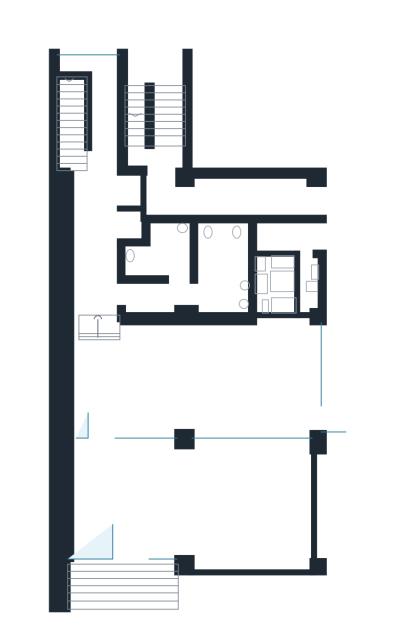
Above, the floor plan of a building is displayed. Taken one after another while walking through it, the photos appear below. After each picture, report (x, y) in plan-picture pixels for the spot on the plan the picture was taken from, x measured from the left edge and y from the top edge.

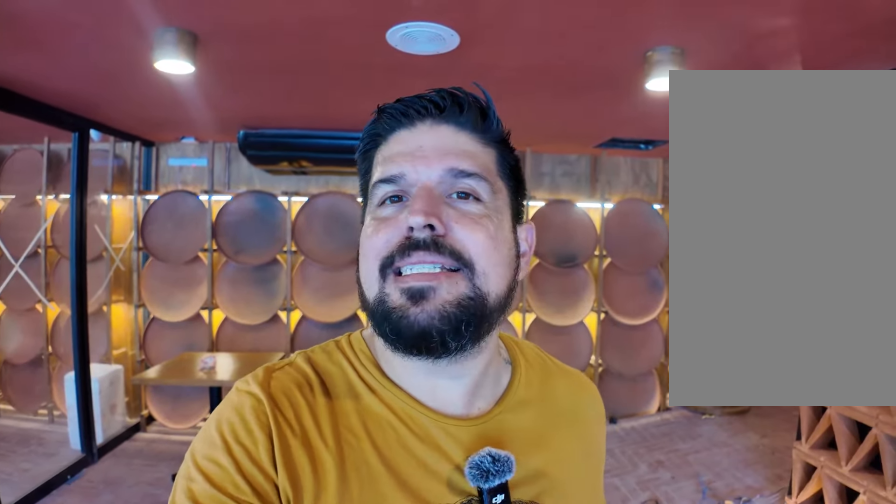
(118, 378)
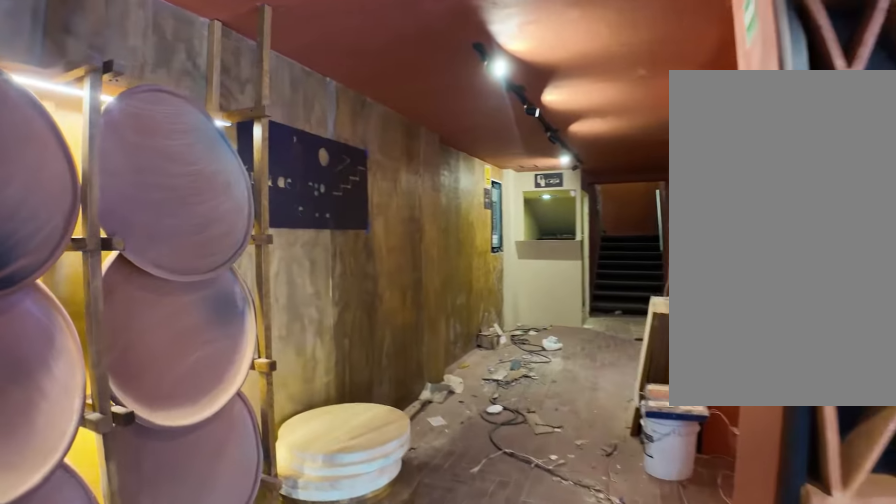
(89, 342)
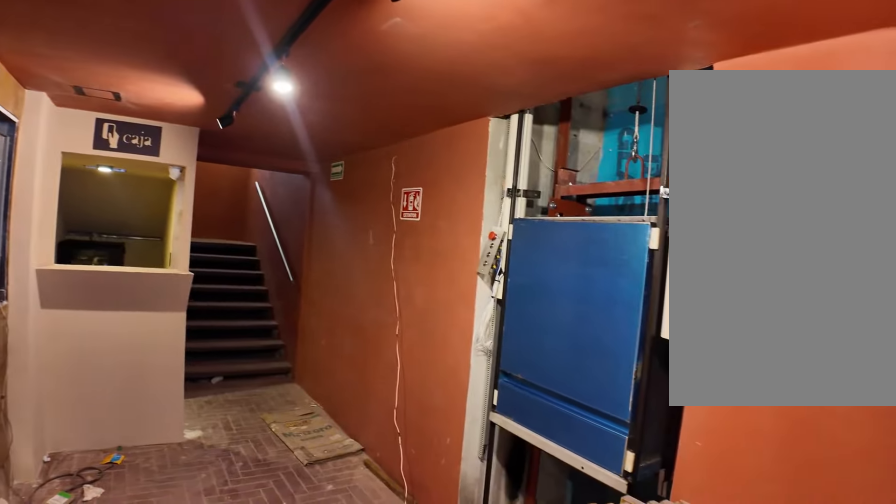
(95, 296)
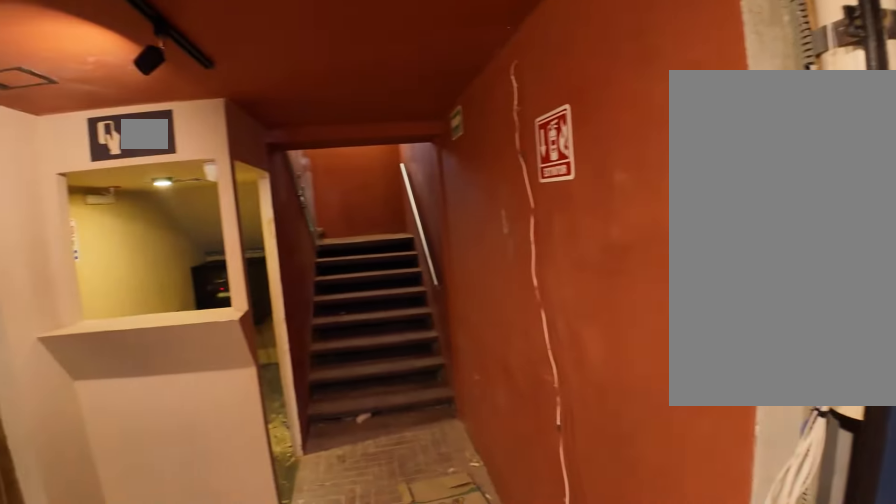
(98, 225)
